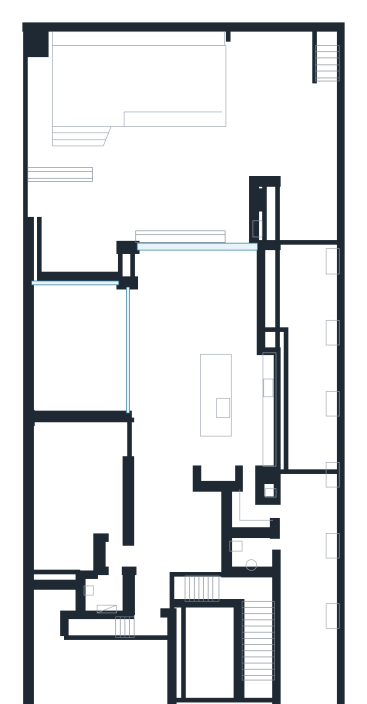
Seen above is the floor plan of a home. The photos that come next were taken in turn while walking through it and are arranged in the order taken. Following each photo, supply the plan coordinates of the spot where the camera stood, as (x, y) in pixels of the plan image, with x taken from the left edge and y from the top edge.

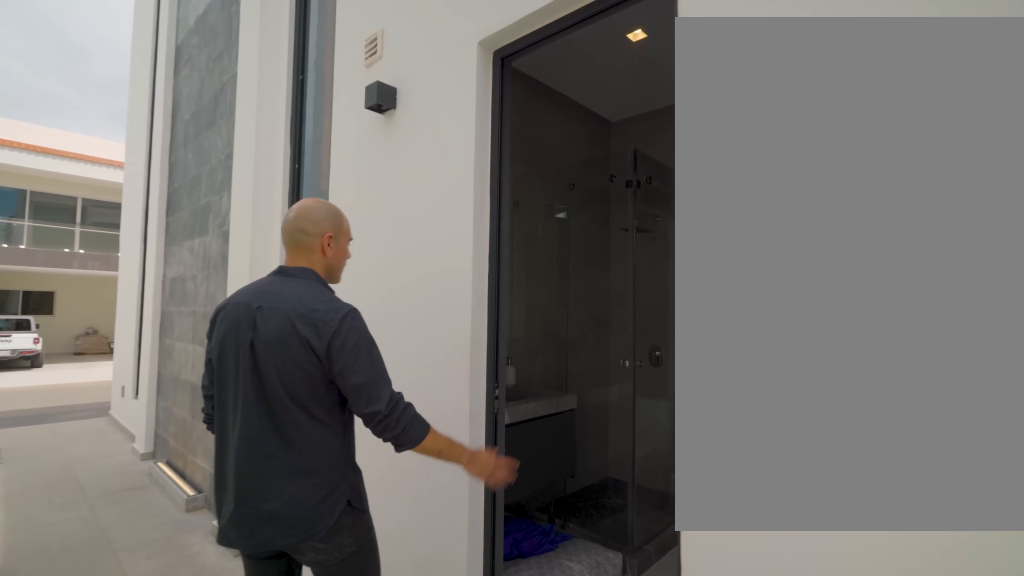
(279, 543)
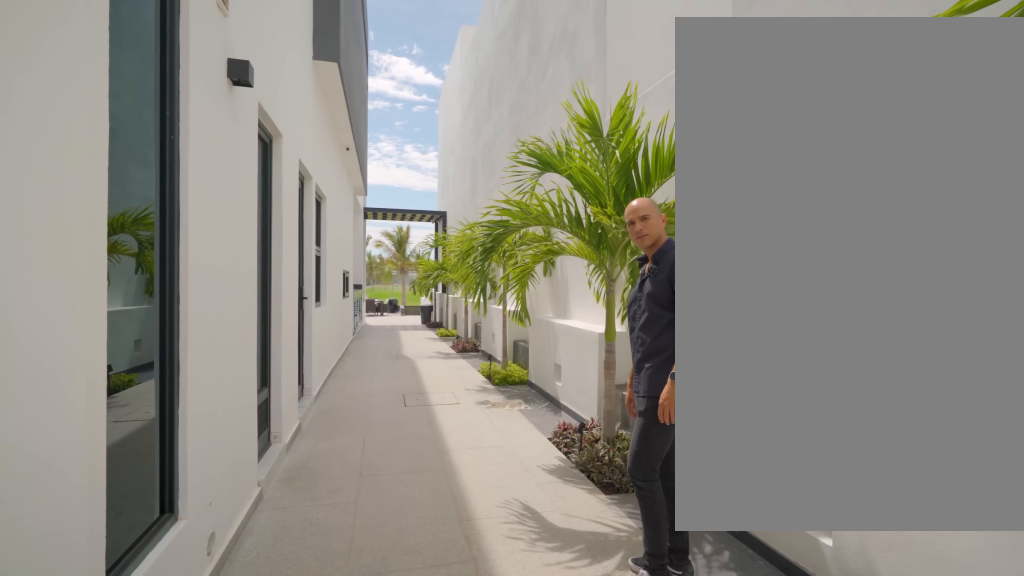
(303, 644)
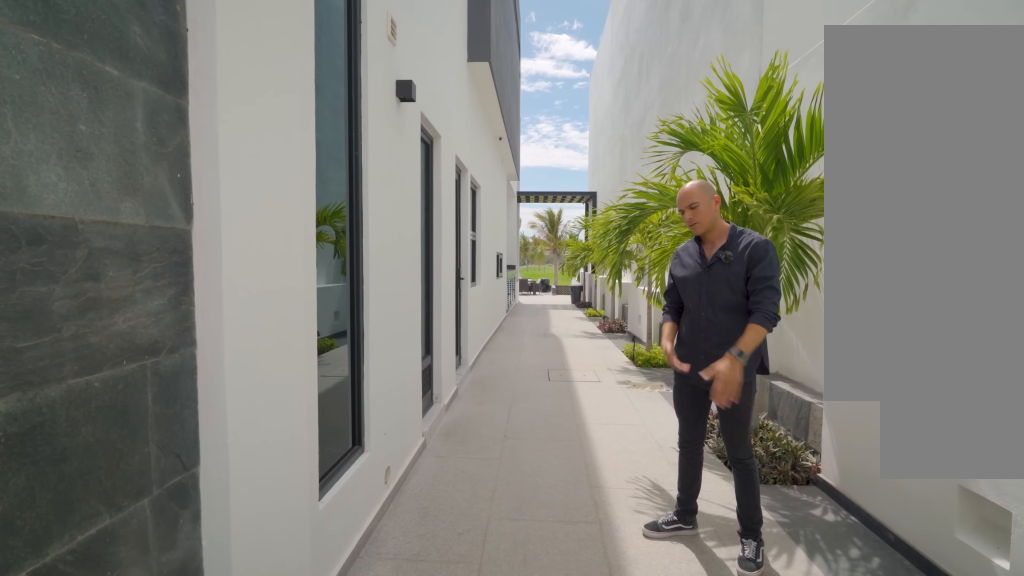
(303, 645)
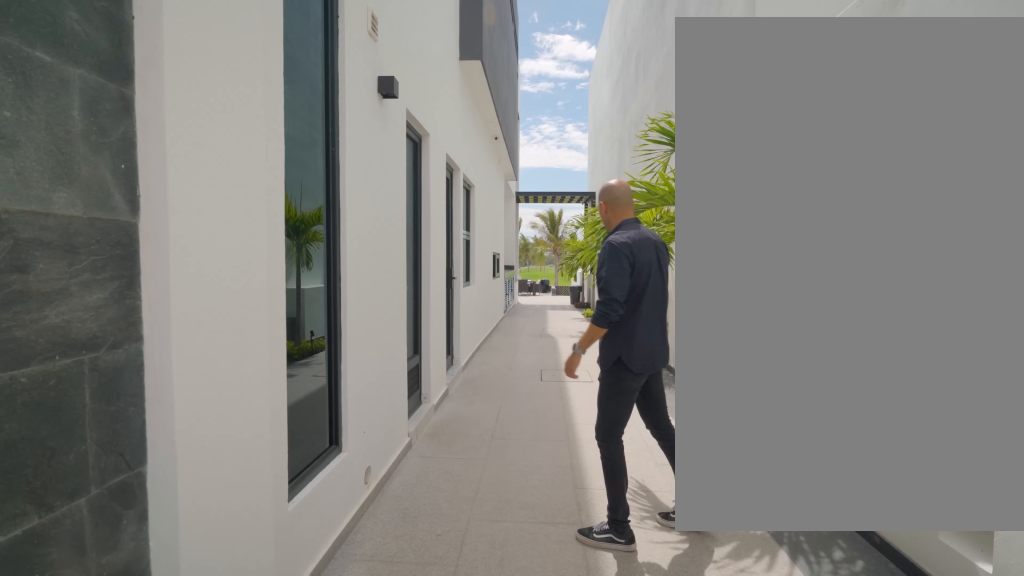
(303, 645)
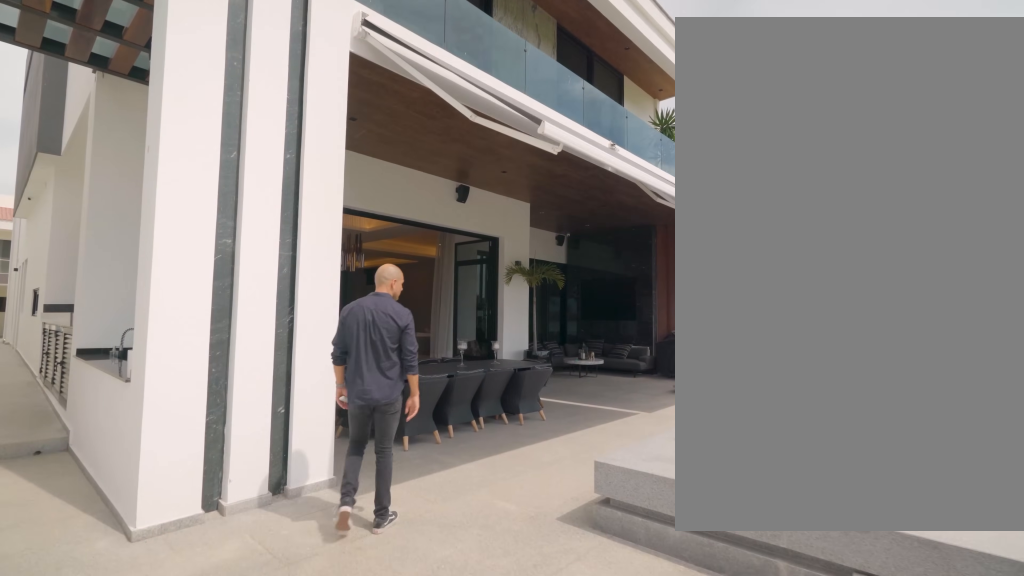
(255, 119)
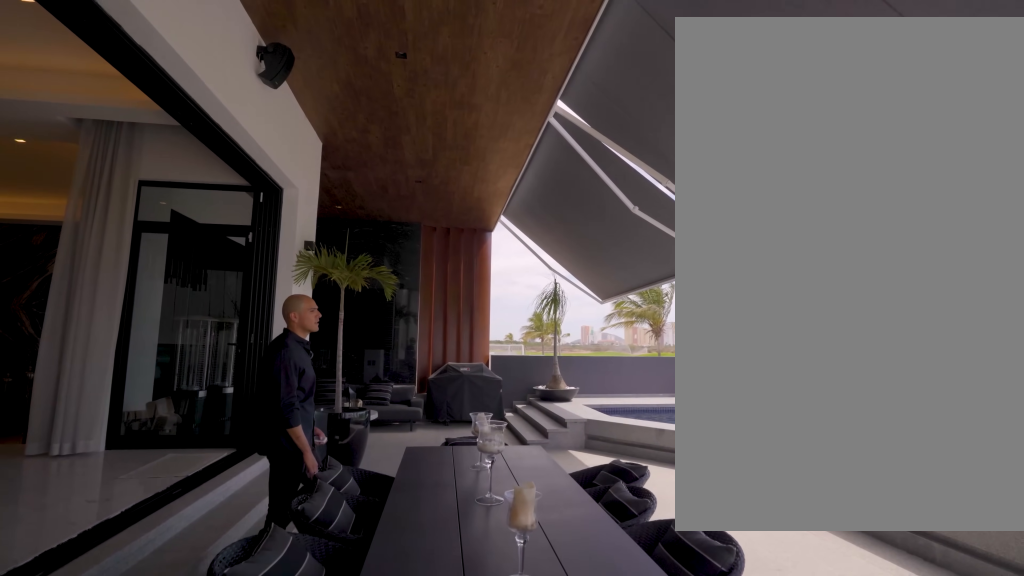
(245, 180)
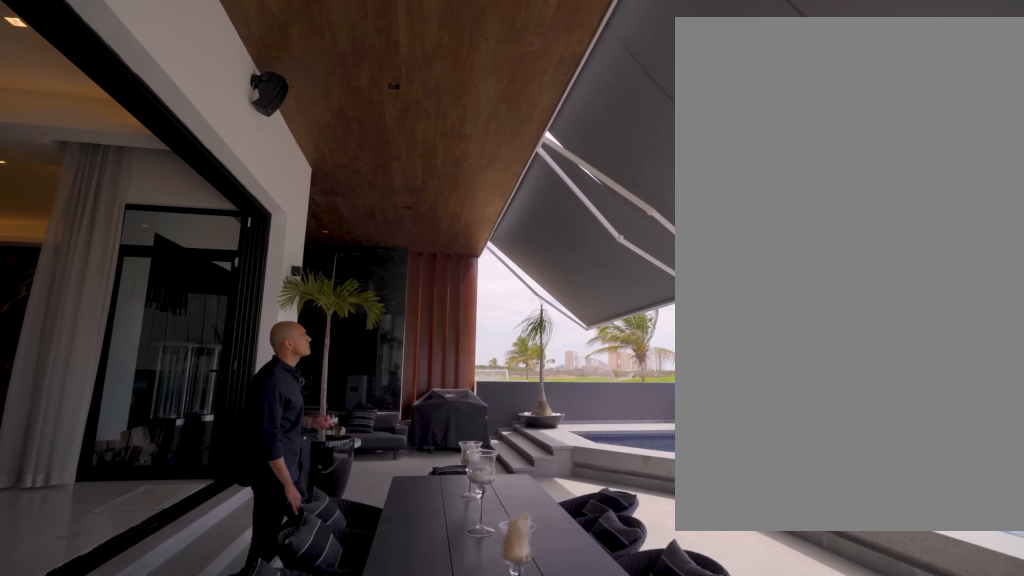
(245, 179)
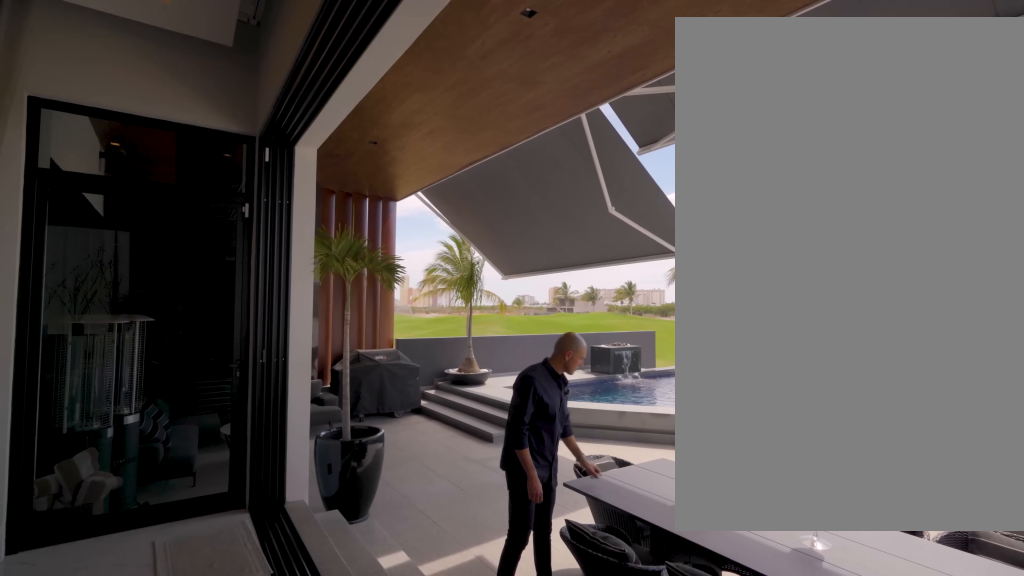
(226, 265)
